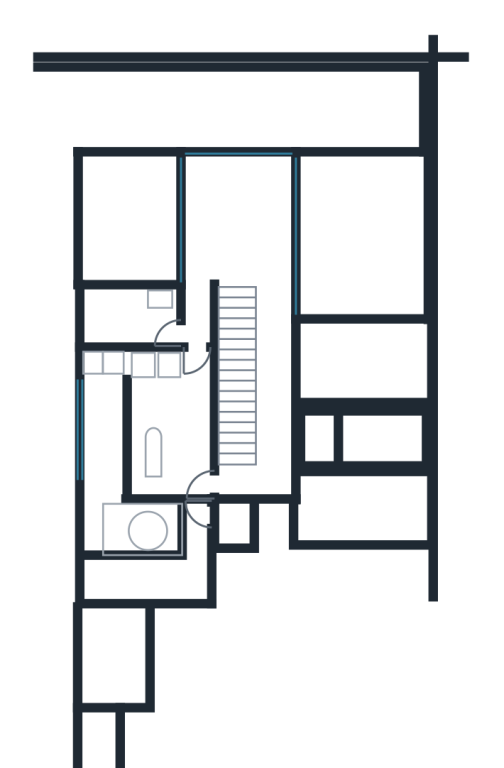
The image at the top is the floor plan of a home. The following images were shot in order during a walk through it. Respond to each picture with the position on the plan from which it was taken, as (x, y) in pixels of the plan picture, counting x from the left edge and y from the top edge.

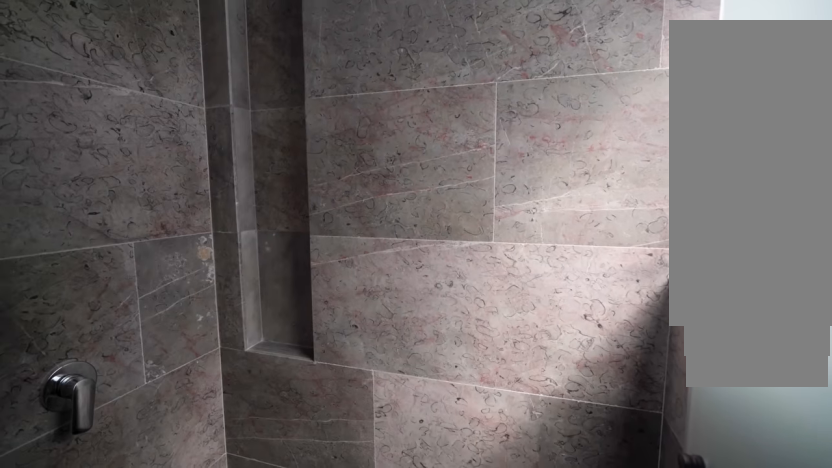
(126, 585)
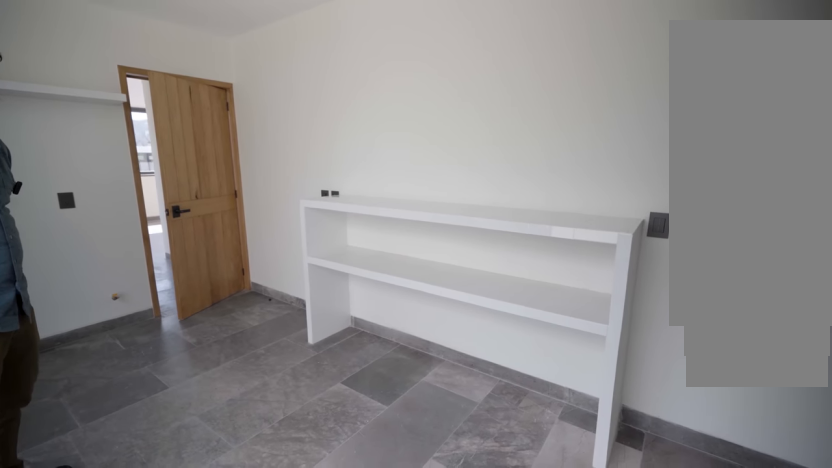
(172, 461)
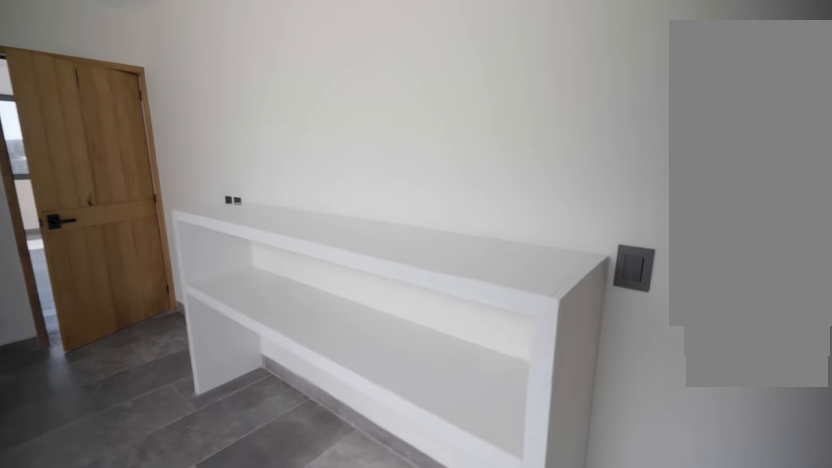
(172, 461)
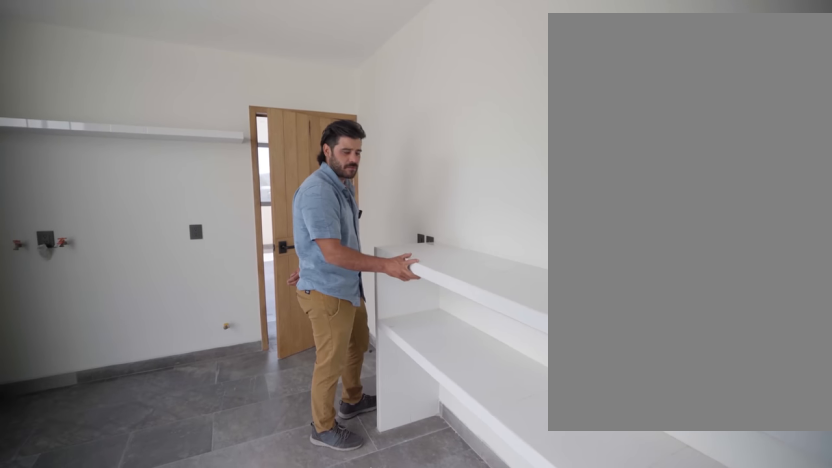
(186, 445)
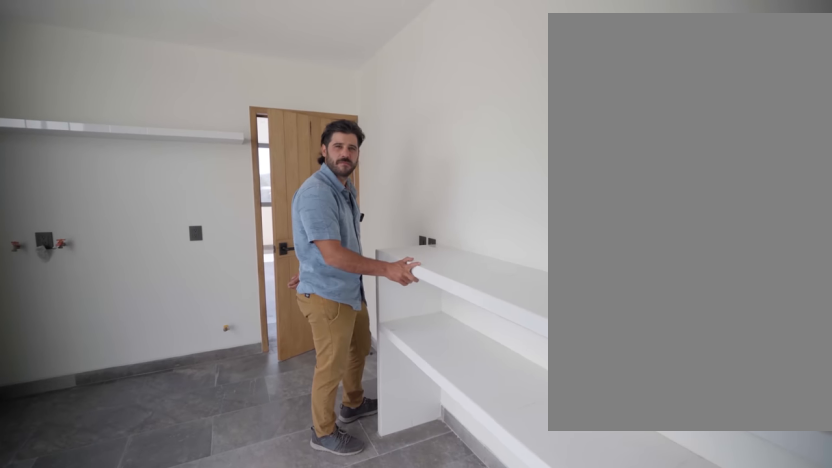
(186, 445)
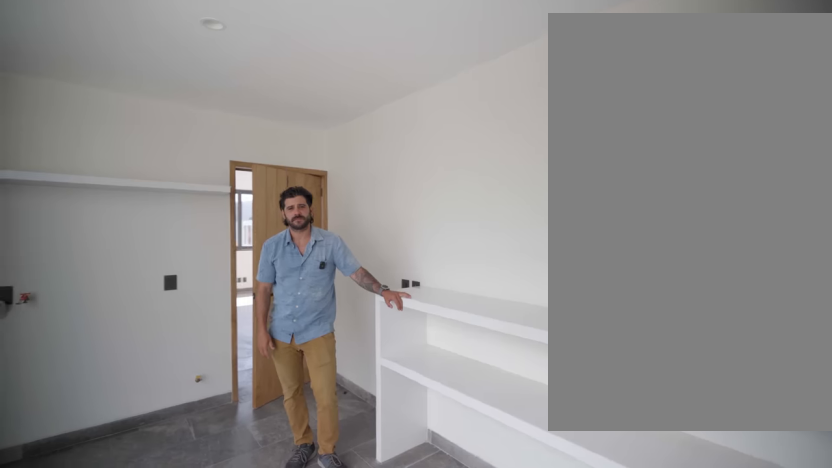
(185, 444)
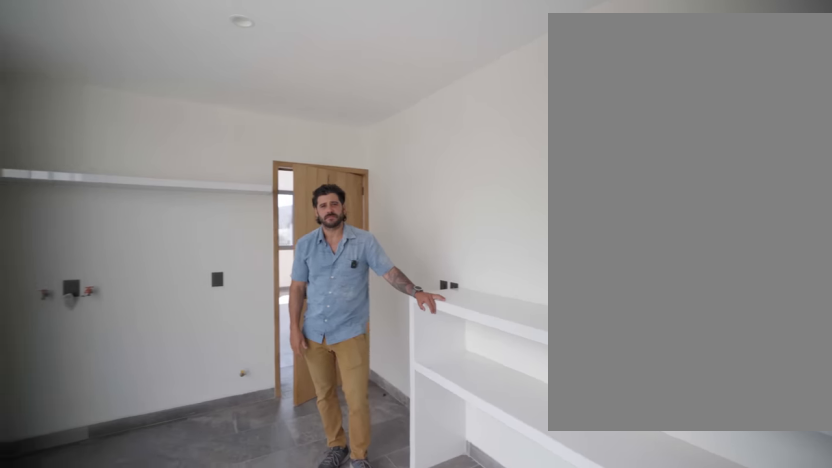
(186, 444)
